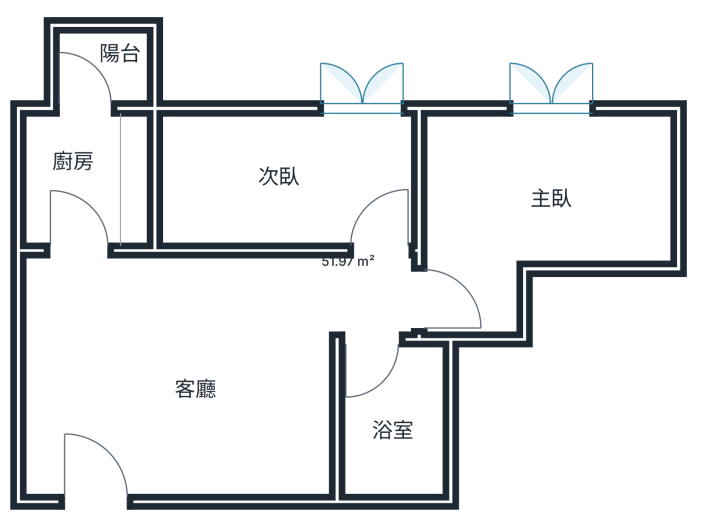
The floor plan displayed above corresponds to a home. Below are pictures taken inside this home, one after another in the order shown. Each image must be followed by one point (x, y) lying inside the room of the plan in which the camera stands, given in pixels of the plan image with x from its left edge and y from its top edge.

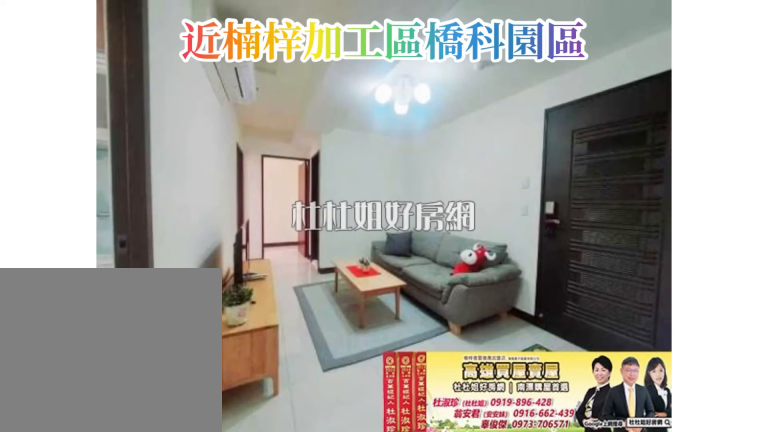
(189, 314)
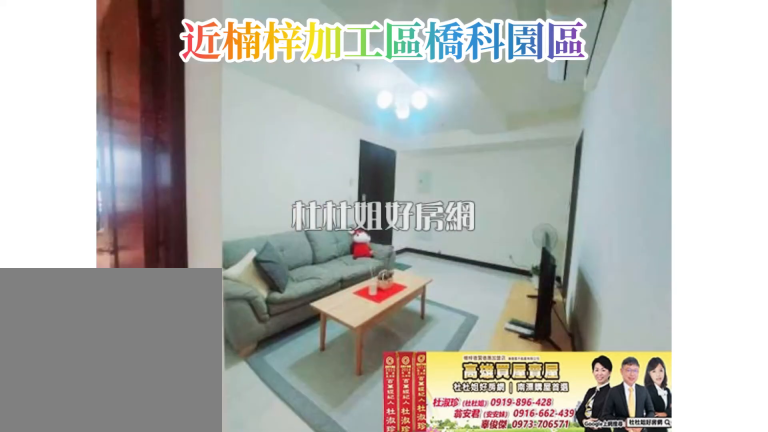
(190, 313)
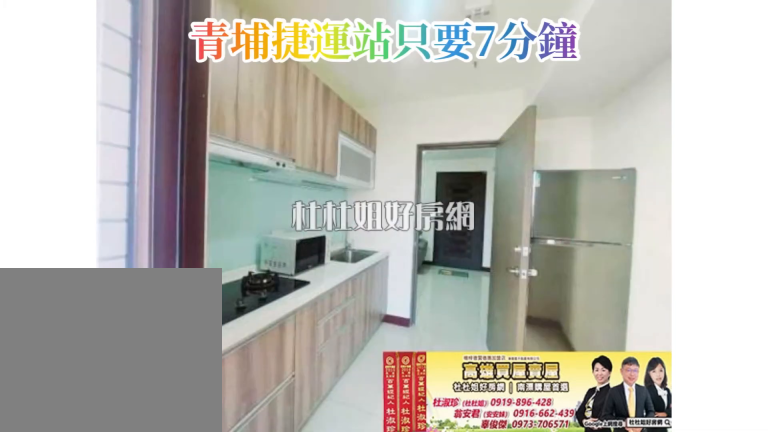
(51, 203)
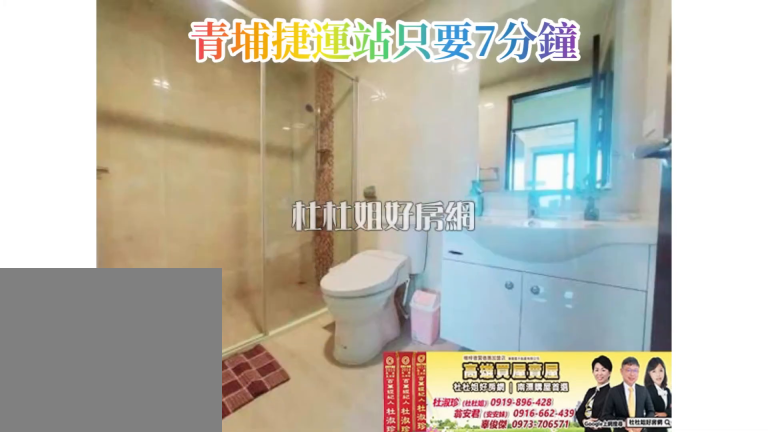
(401, 477)
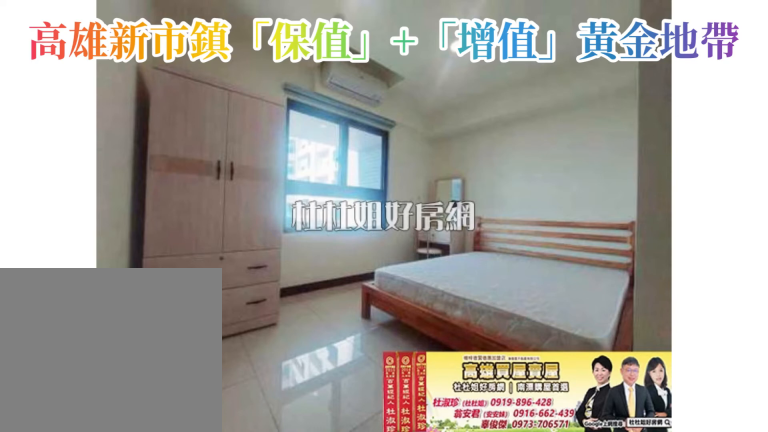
(631, 202)
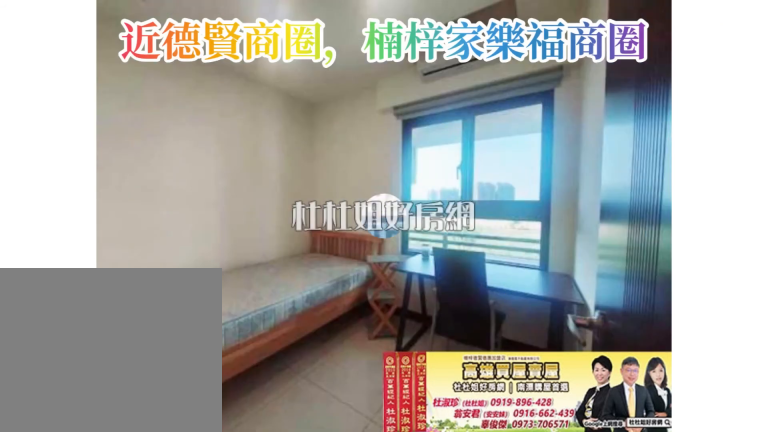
(372, 149)
